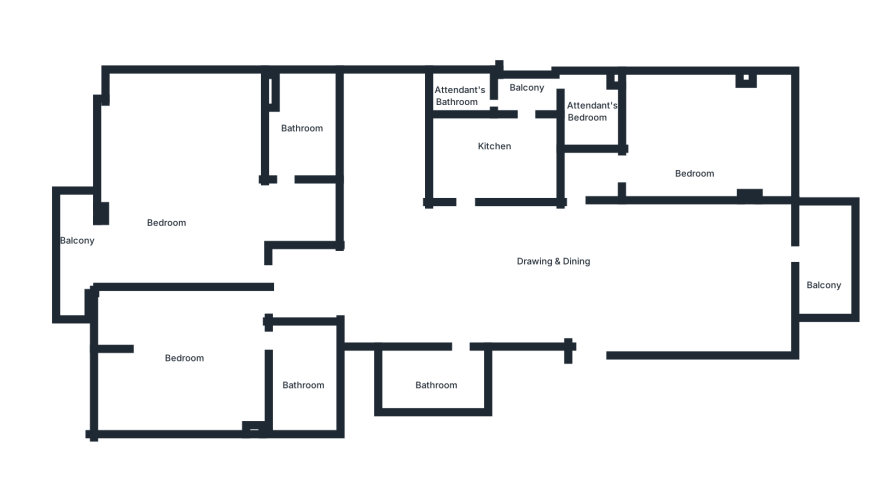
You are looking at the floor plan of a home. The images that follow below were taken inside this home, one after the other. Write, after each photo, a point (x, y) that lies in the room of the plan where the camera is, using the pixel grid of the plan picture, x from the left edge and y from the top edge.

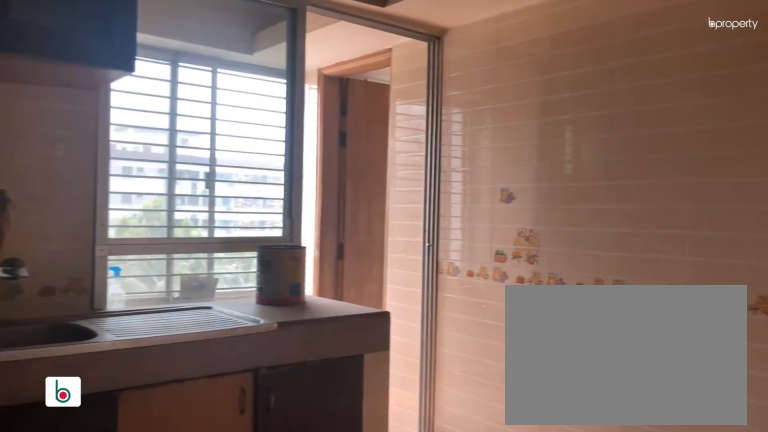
(489, 157)
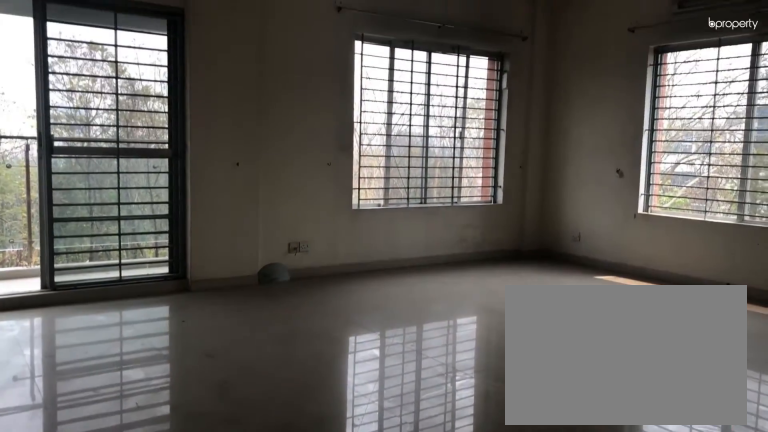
(171, 199)
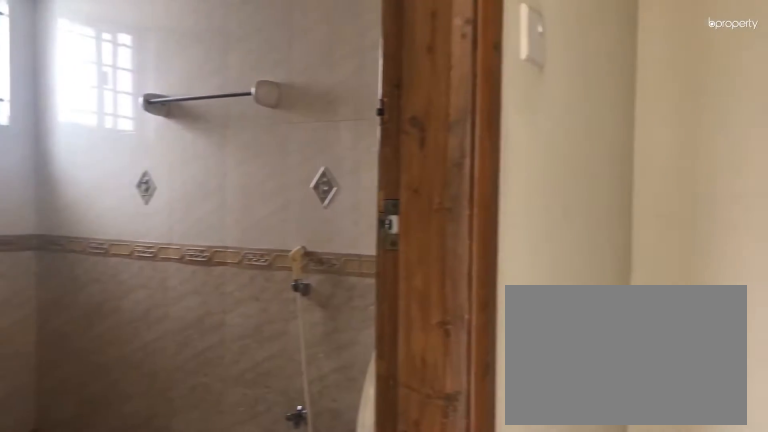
(285, 196)
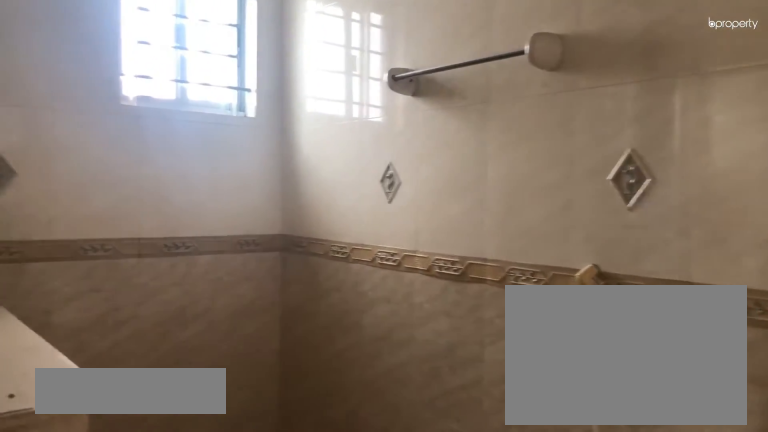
(301, 117)
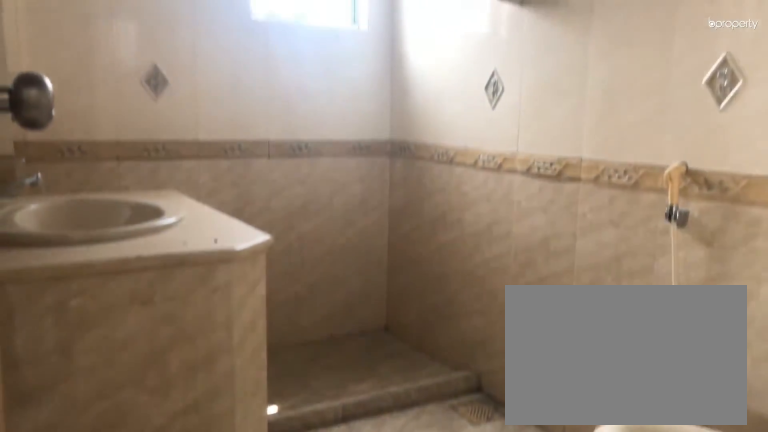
(302, 117)
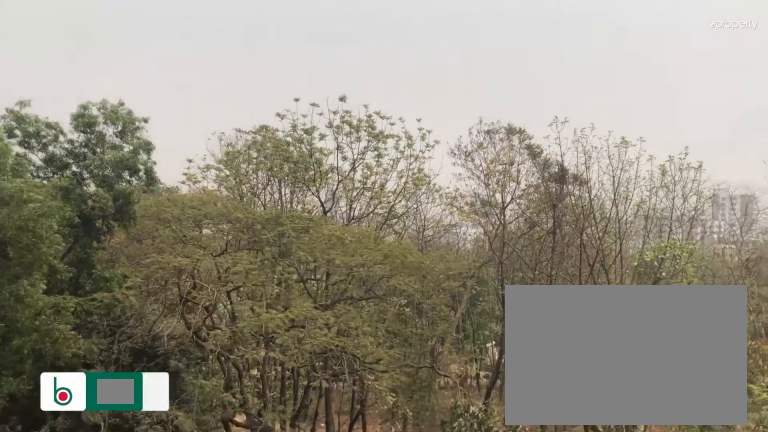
(75, 245)
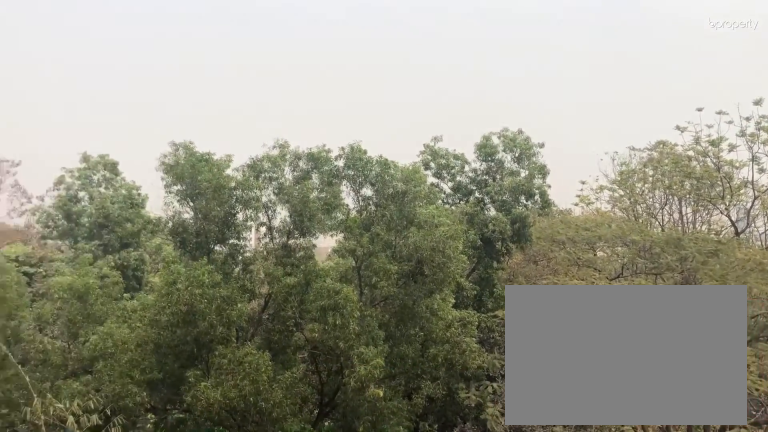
(75, 245)
